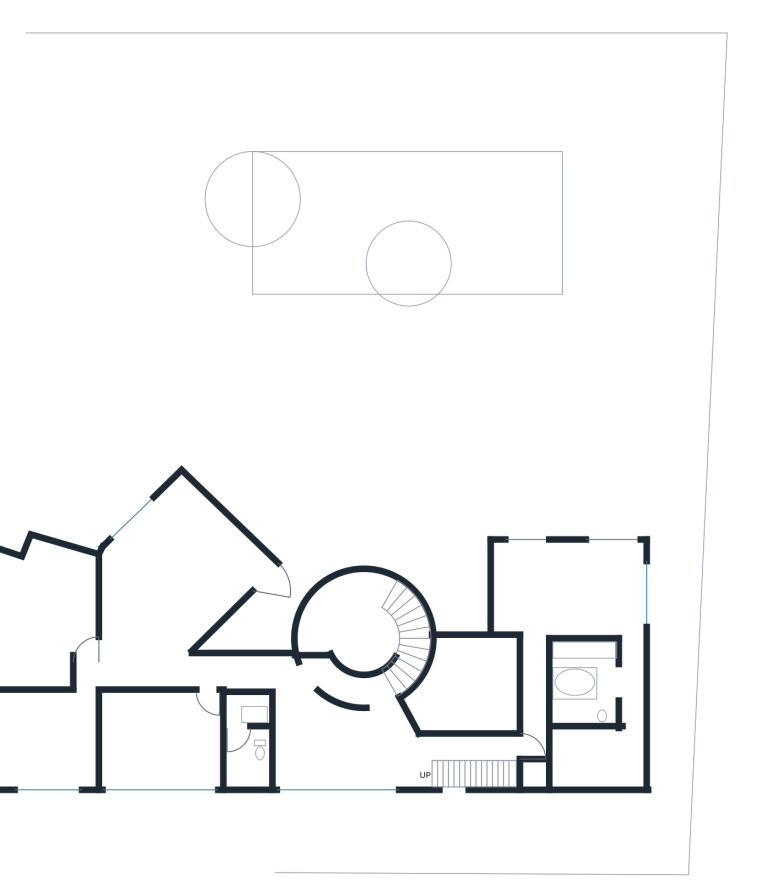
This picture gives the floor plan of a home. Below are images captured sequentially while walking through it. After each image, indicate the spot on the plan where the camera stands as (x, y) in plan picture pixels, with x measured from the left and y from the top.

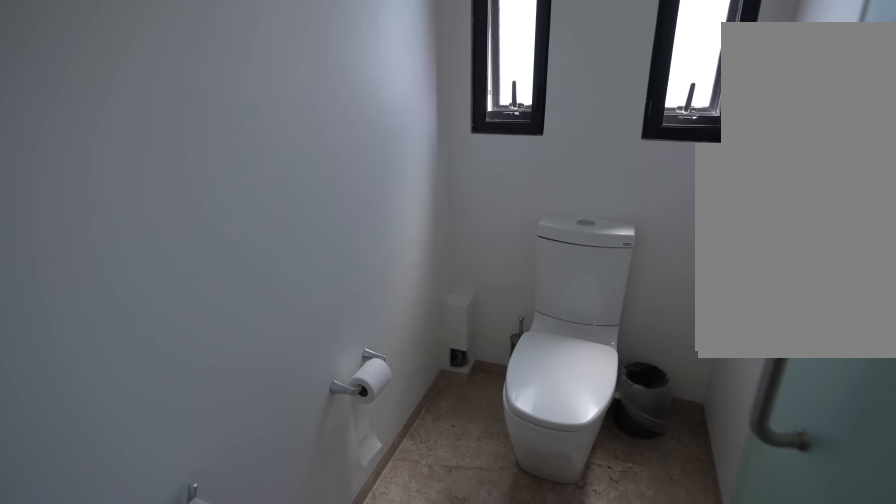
(603, 693)
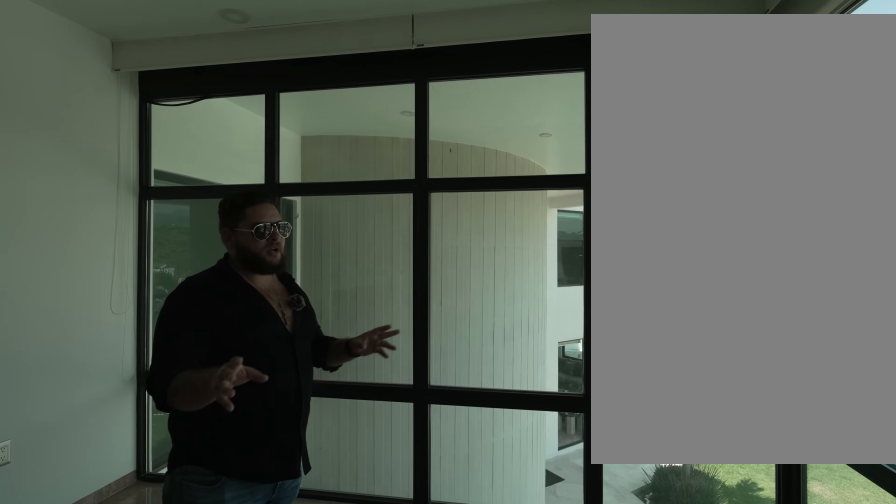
(556, 560)
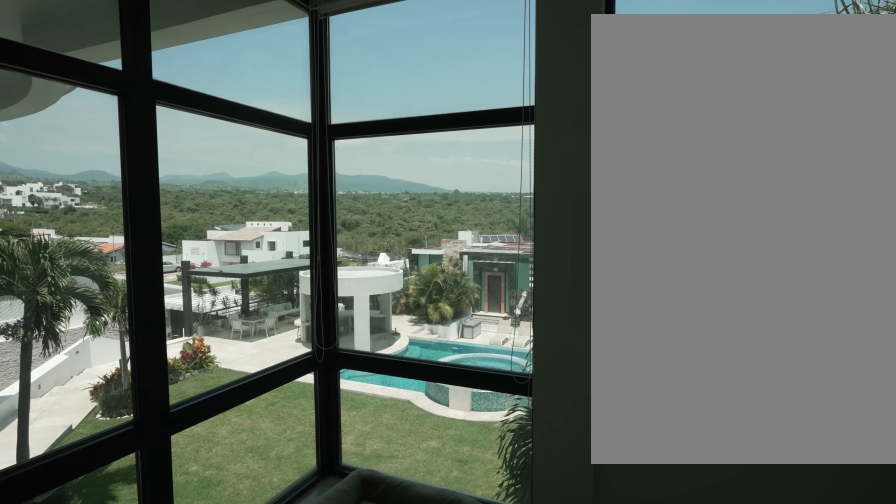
(556, 560)
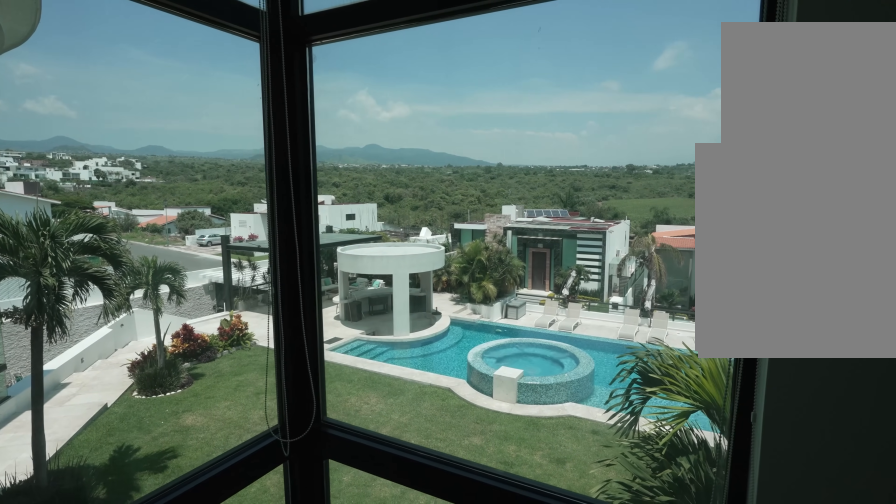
(556, 560)
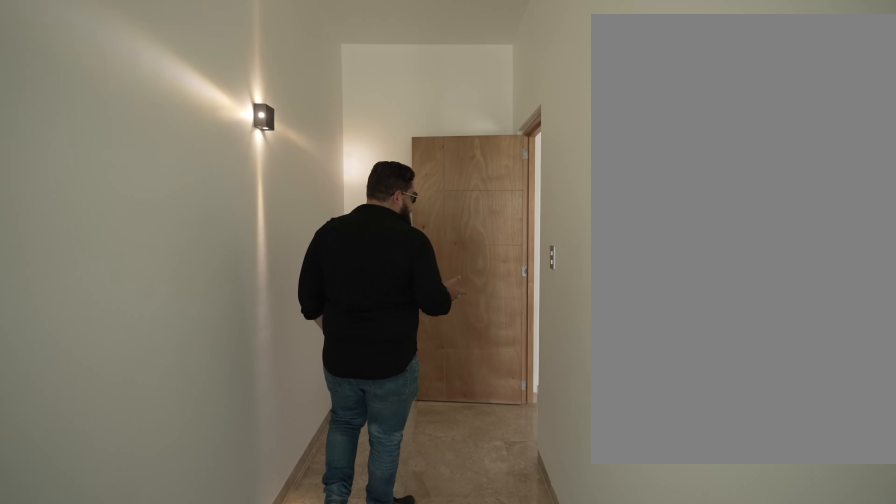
(529, 641)
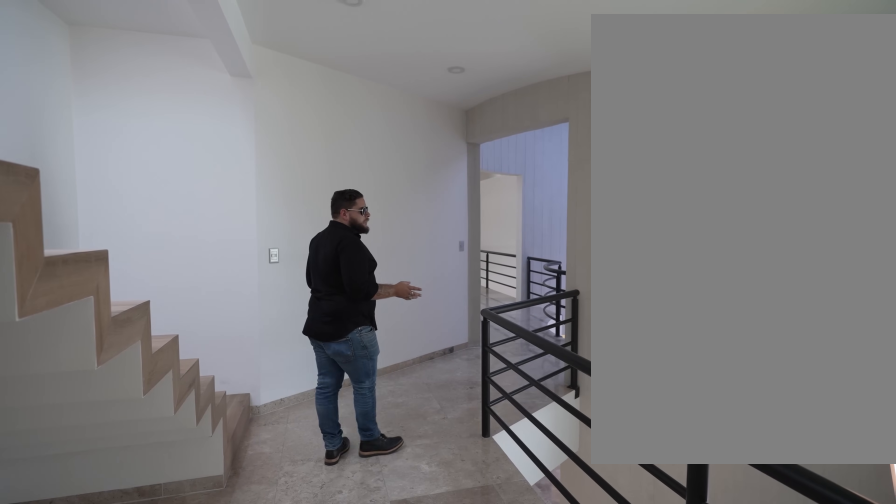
(491, 744)
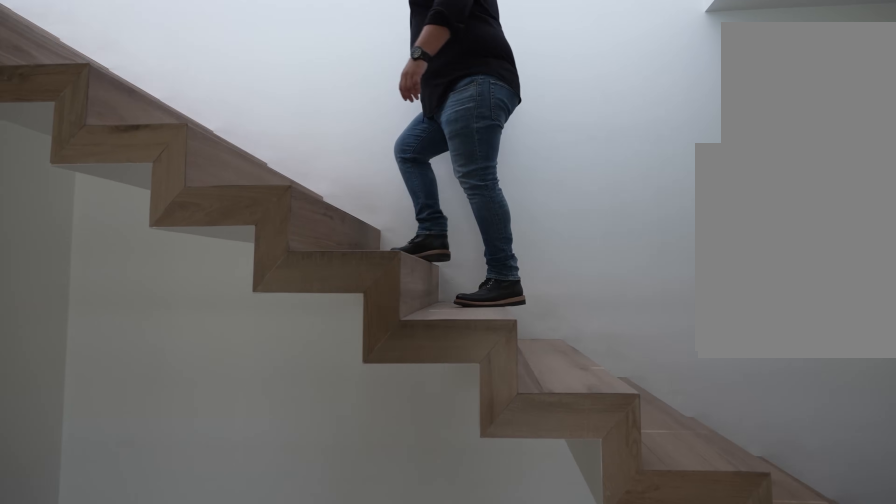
(466, 745)
